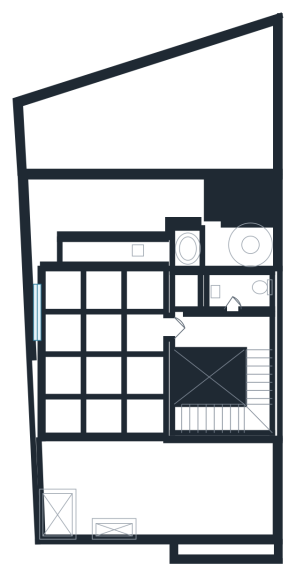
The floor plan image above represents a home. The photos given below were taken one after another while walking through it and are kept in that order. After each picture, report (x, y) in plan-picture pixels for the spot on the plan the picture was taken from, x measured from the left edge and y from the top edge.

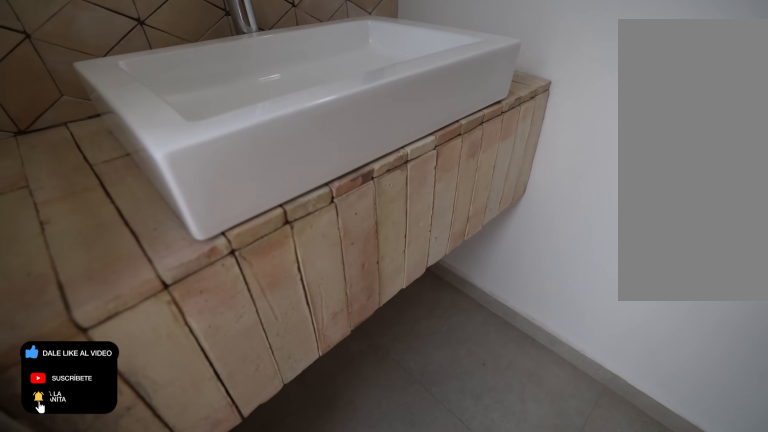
(230, 296)
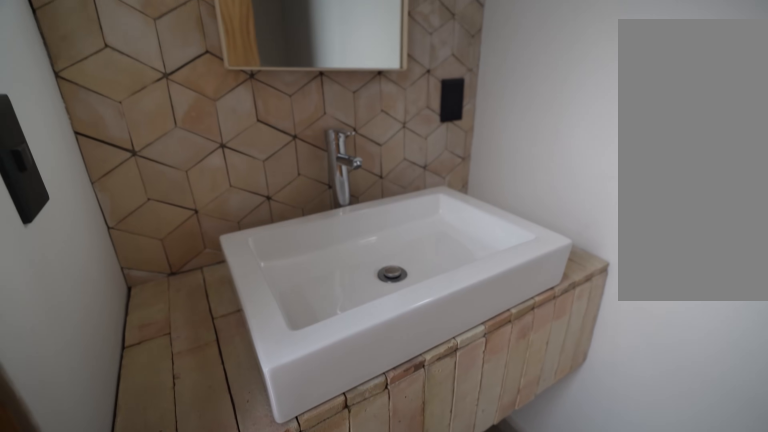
(230, 296)
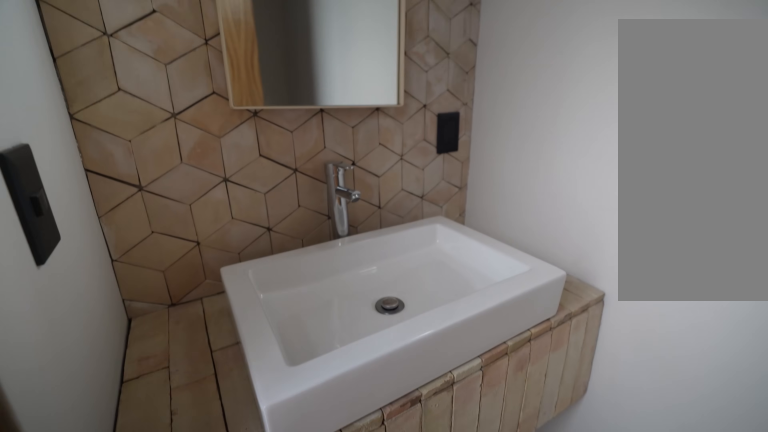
(230, 296)
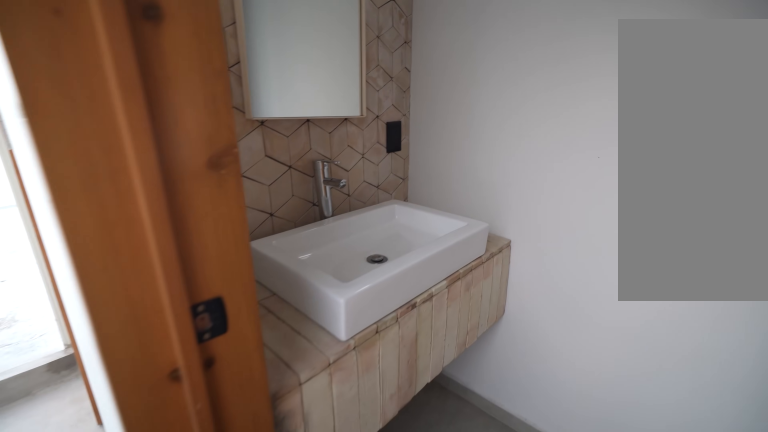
(230, 310)
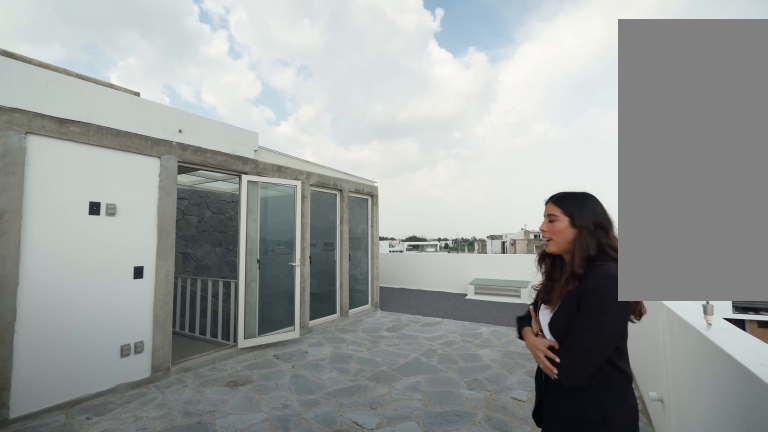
(70, 278)
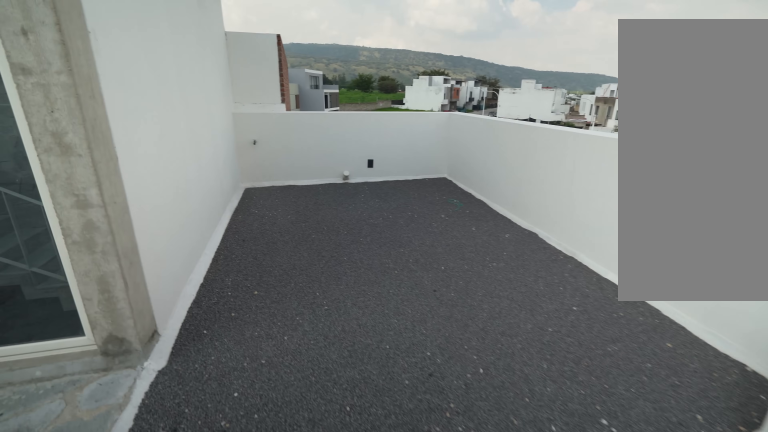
(53, 454)
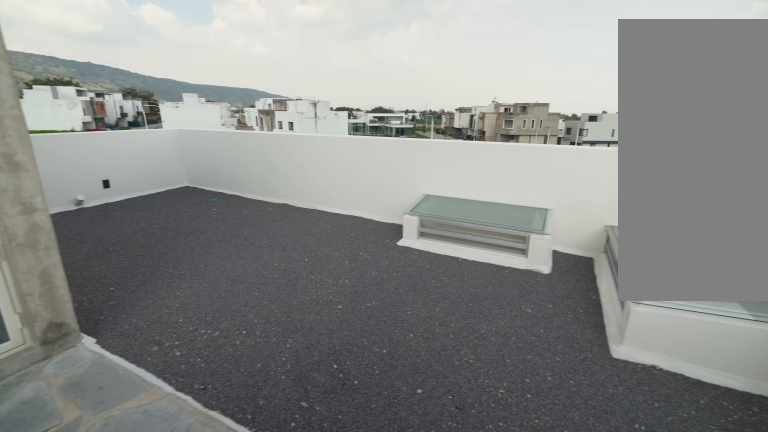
(101, 434)
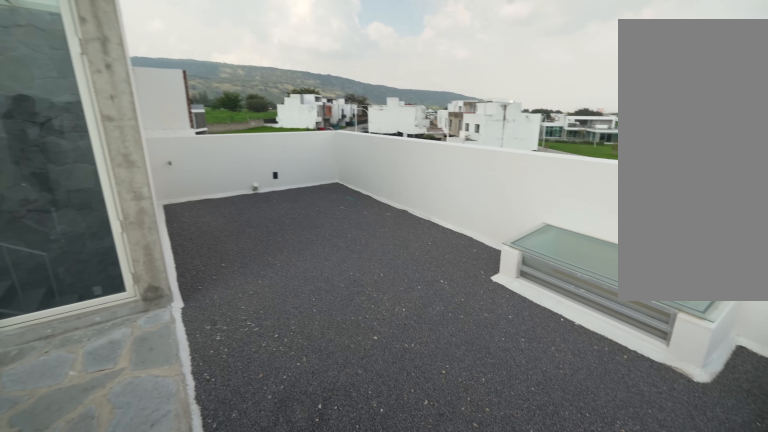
(66, 428)
